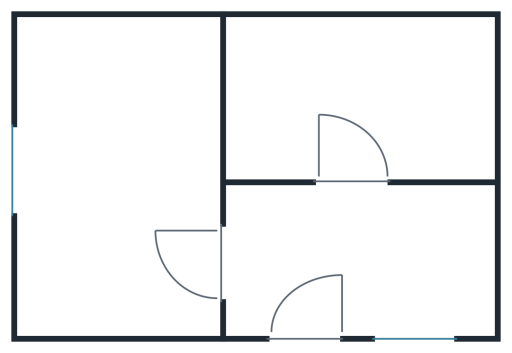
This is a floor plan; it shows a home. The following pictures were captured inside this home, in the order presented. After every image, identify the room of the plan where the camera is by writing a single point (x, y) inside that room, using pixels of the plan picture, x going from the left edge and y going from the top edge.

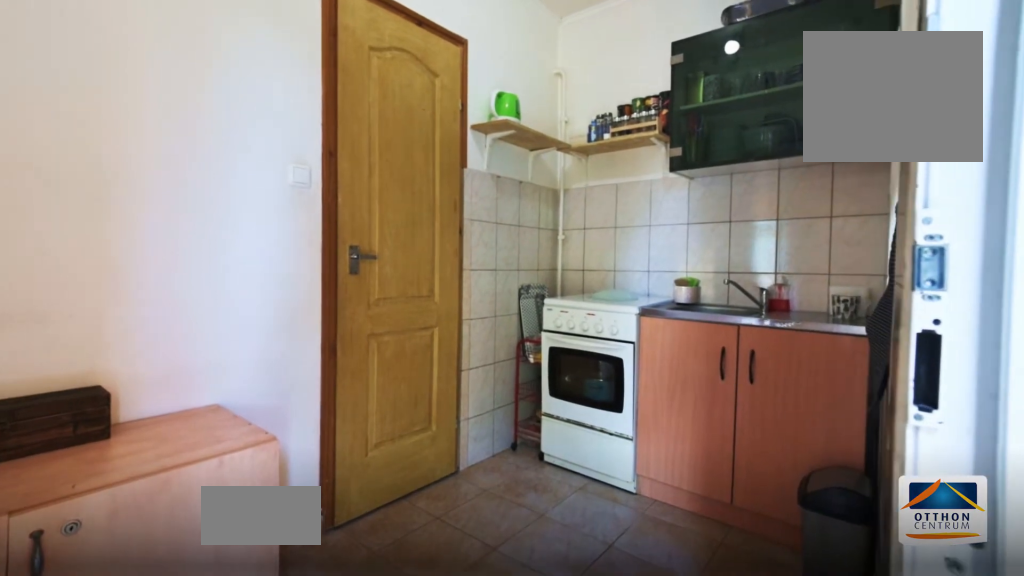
(359, 263)
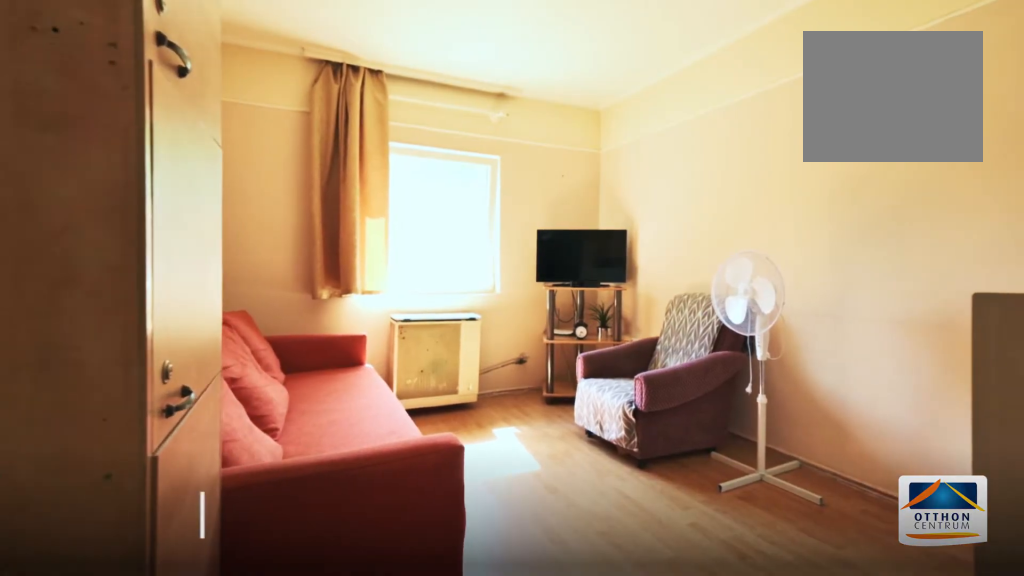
(115, 210)
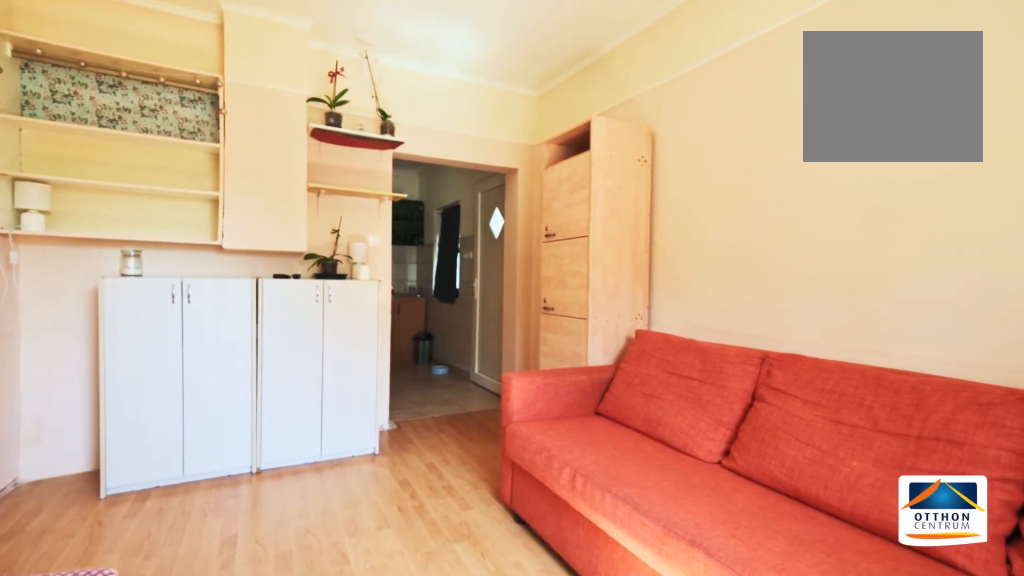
(115, 211)
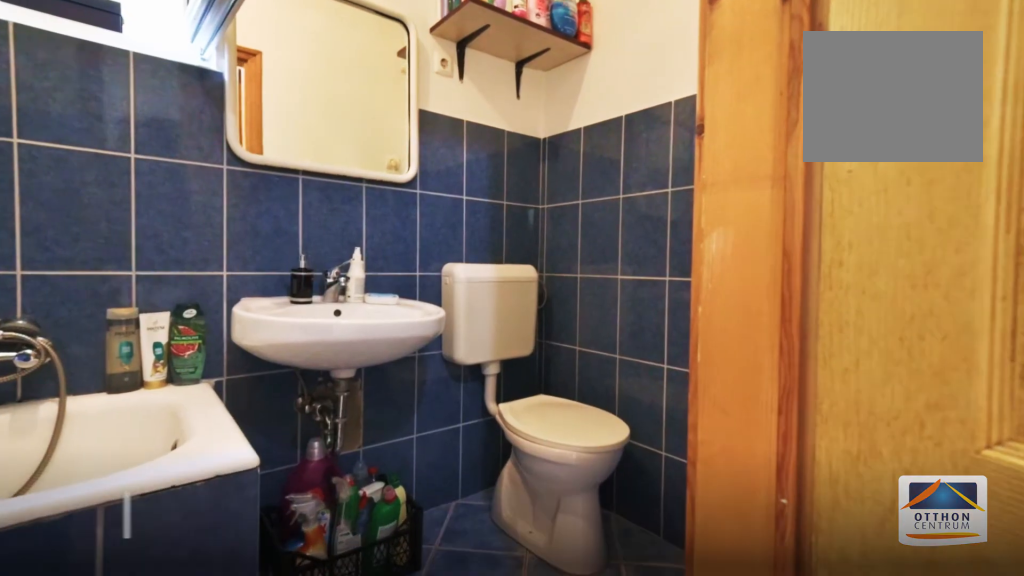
(393, 83)
